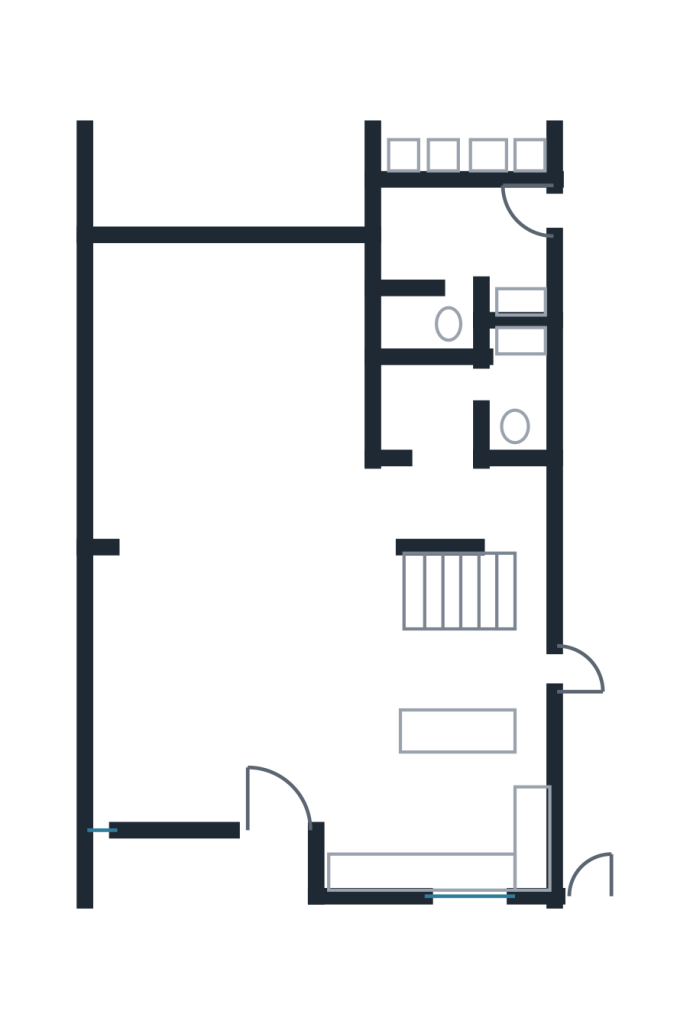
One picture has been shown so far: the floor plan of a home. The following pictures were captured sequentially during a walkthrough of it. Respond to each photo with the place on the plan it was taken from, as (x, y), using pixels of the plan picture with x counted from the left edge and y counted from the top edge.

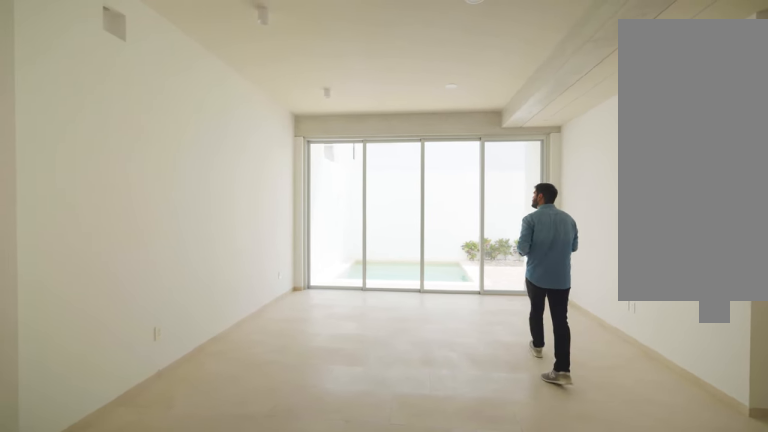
(186, 561)
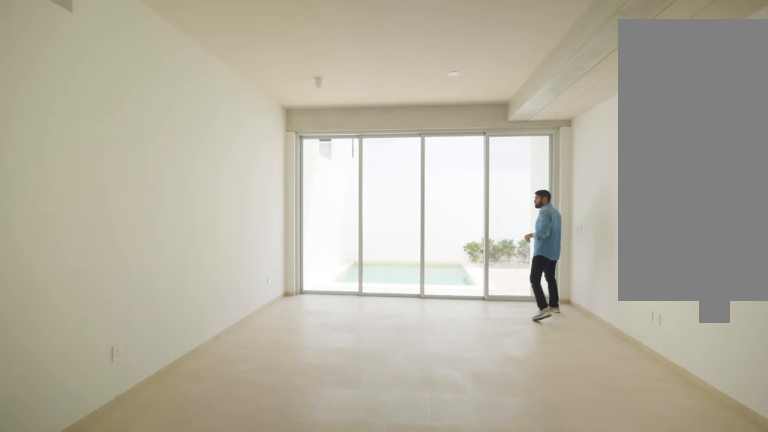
(185, 561)
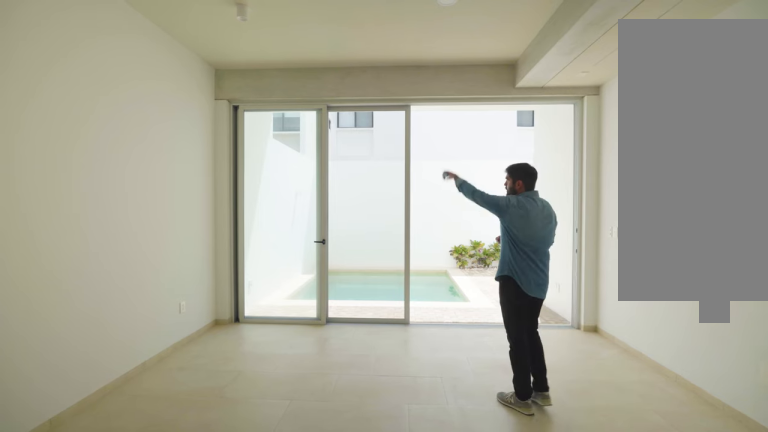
(225, 424)
